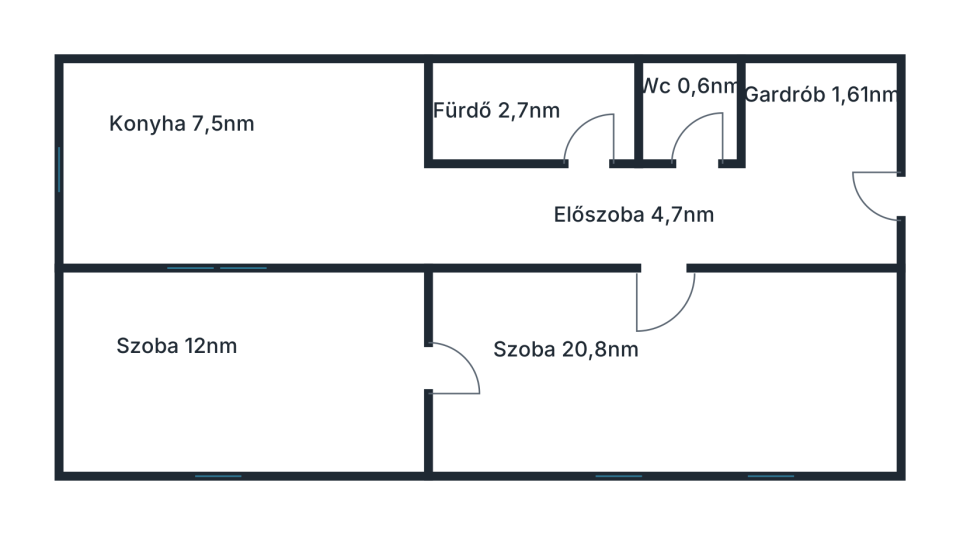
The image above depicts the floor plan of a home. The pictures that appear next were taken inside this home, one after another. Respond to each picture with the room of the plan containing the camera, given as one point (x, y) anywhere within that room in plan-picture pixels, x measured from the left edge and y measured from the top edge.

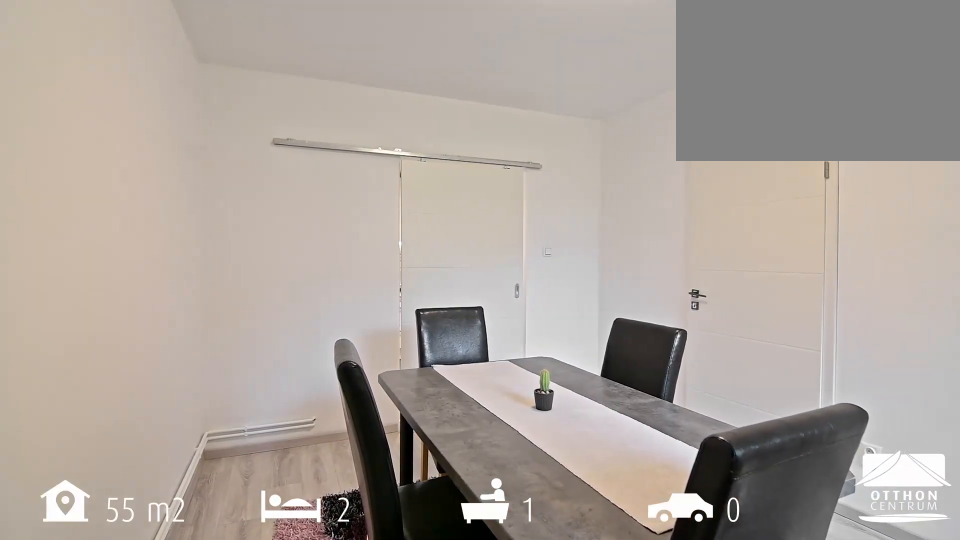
(240, 373)
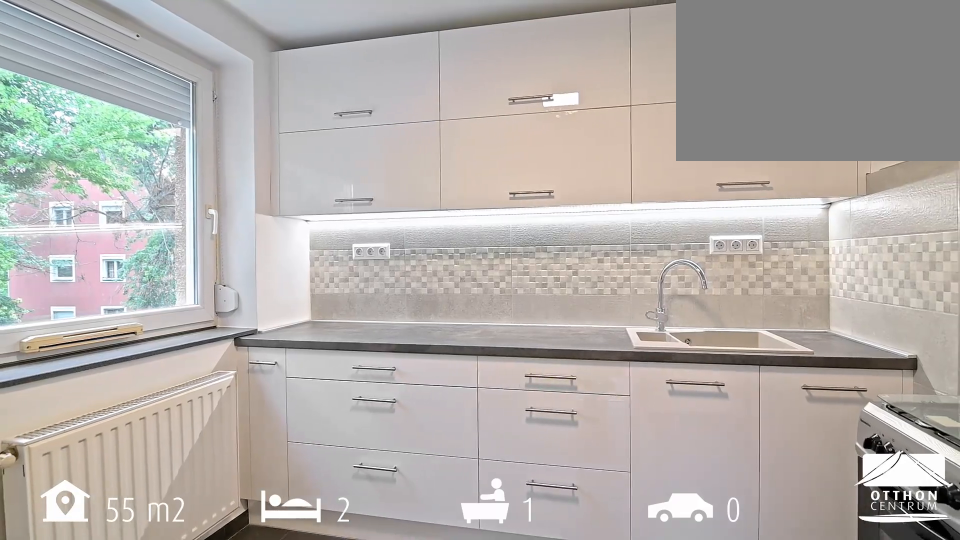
(241, 170)
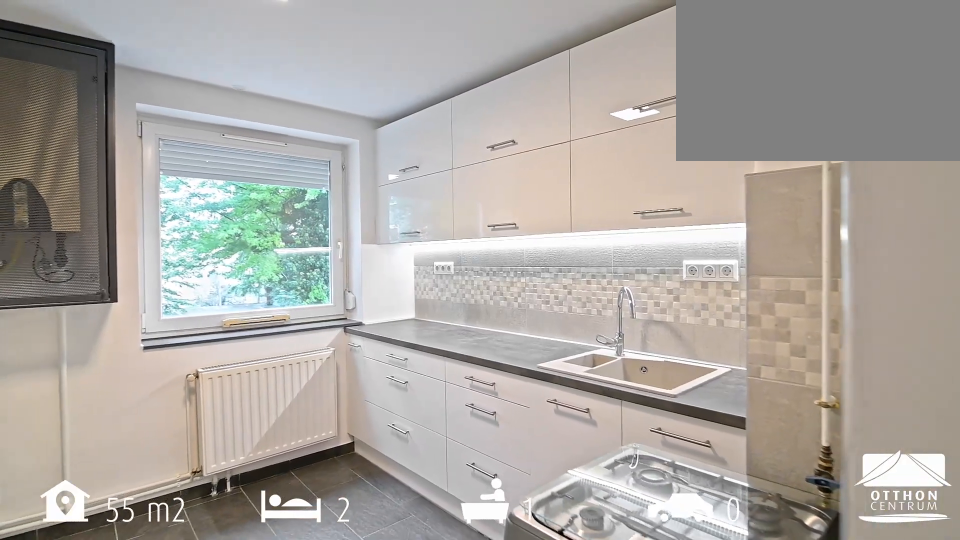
(240, 170)
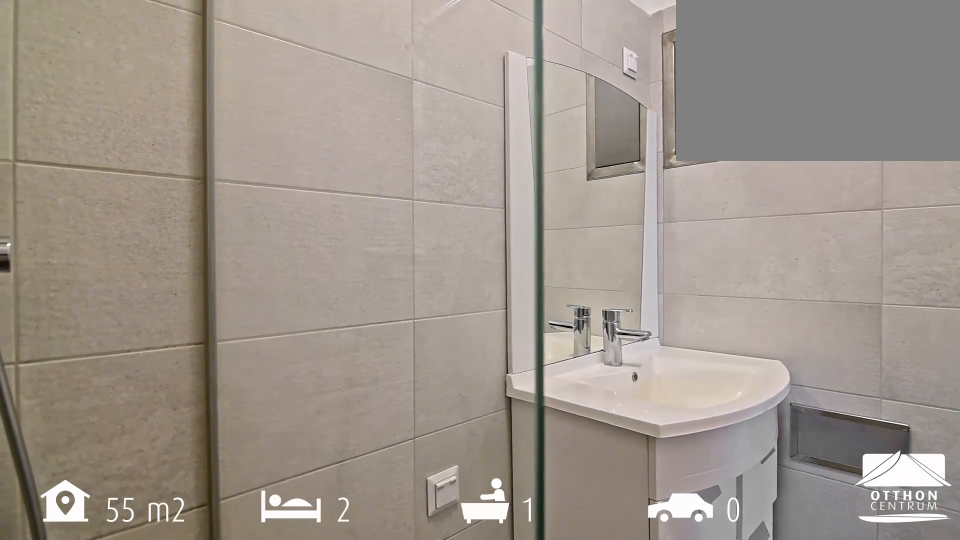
(533, 111)
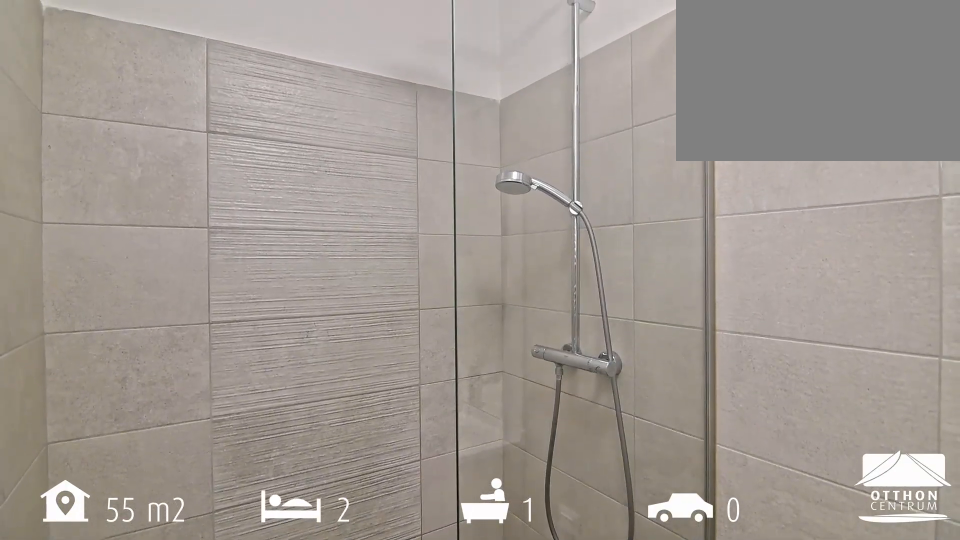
(533, 111)
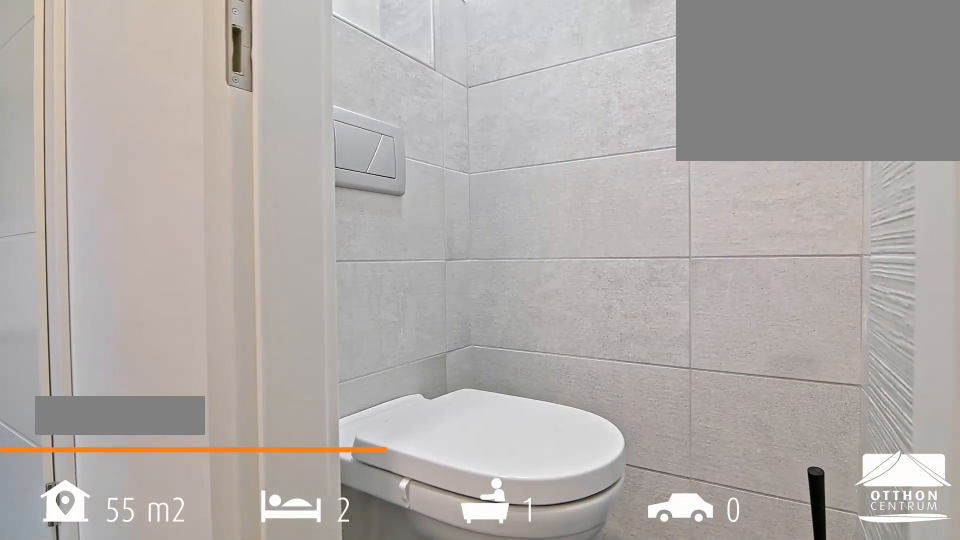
(691, 111)
